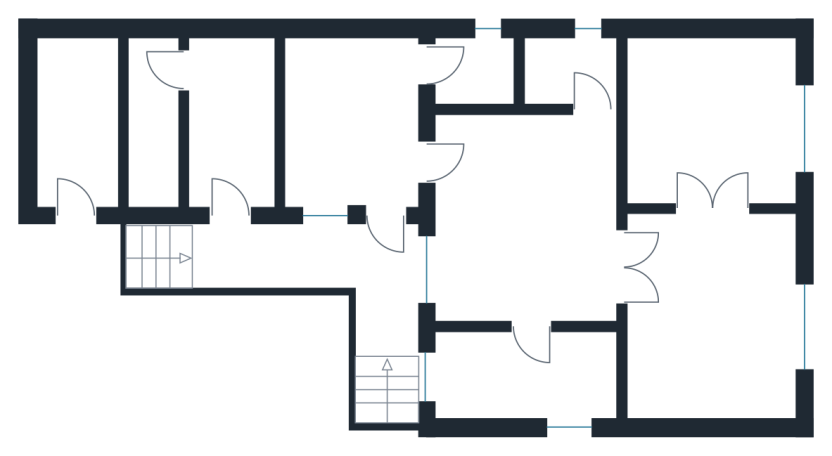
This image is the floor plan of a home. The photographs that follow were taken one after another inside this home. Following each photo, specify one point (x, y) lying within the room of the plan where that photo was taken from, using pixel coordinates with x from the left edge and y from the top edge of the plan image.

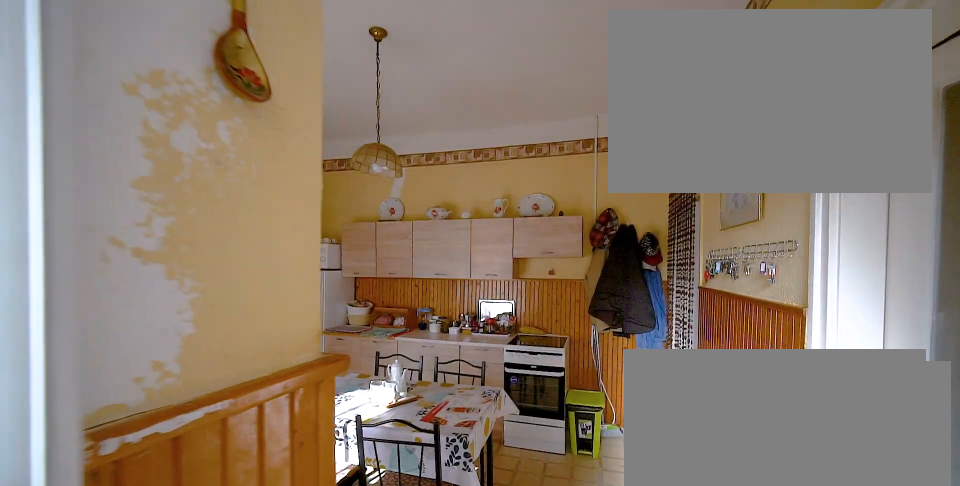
(354, 126)
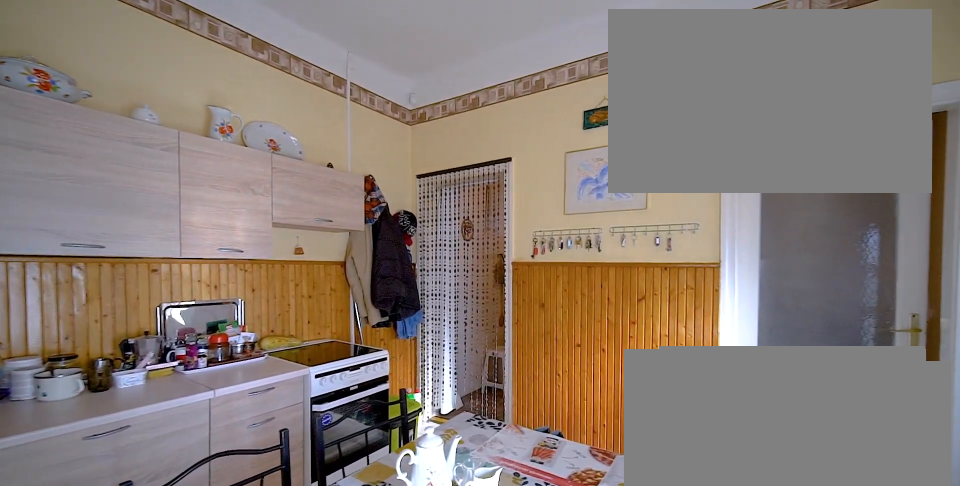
(354, 126)
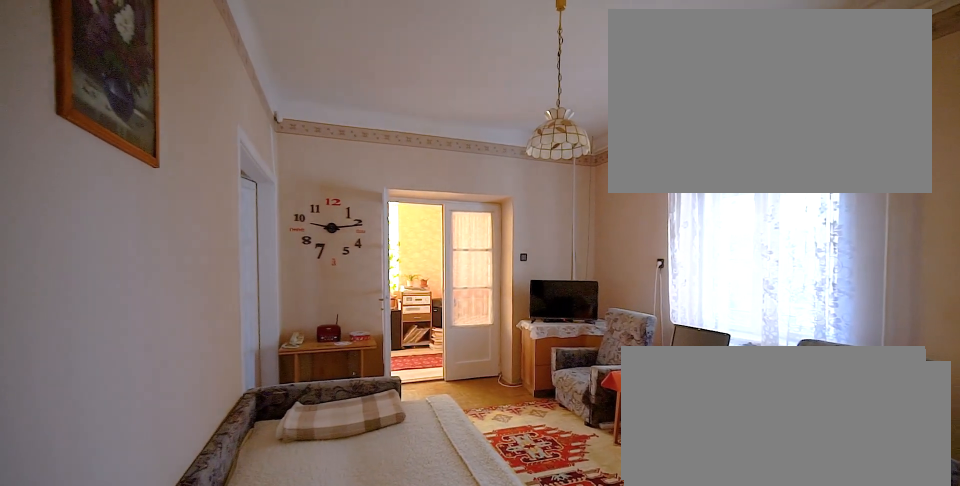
(529, 230)
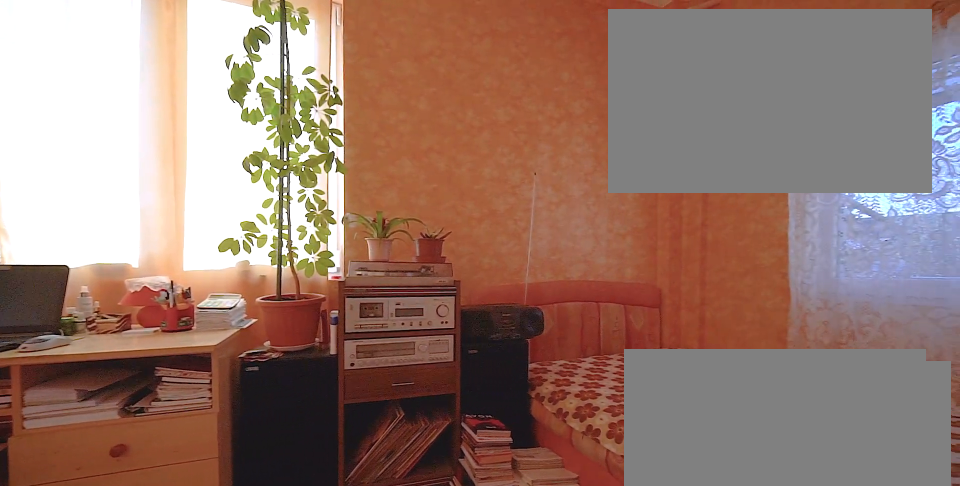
(529, 381)
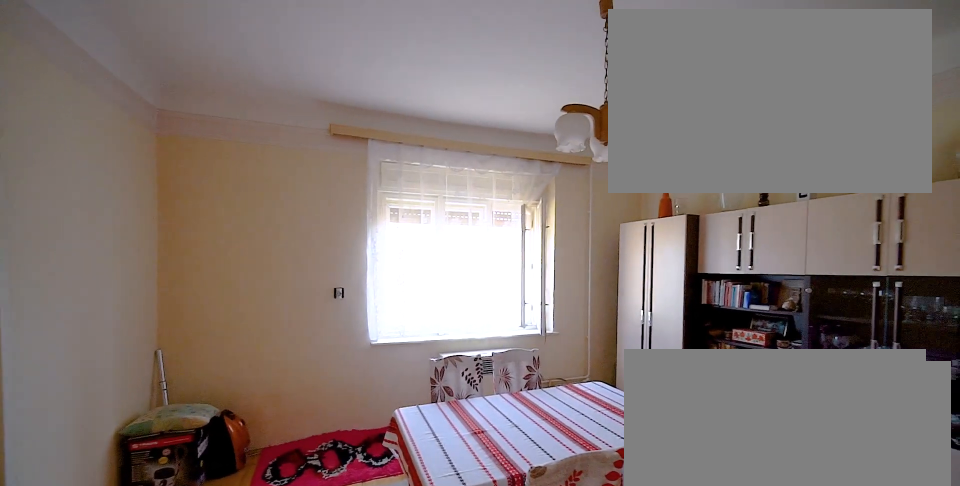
(713, 321)
